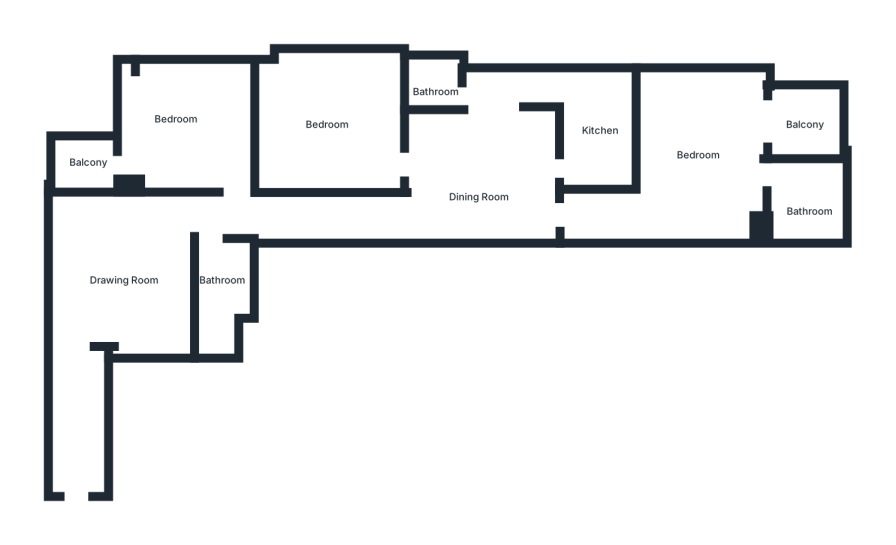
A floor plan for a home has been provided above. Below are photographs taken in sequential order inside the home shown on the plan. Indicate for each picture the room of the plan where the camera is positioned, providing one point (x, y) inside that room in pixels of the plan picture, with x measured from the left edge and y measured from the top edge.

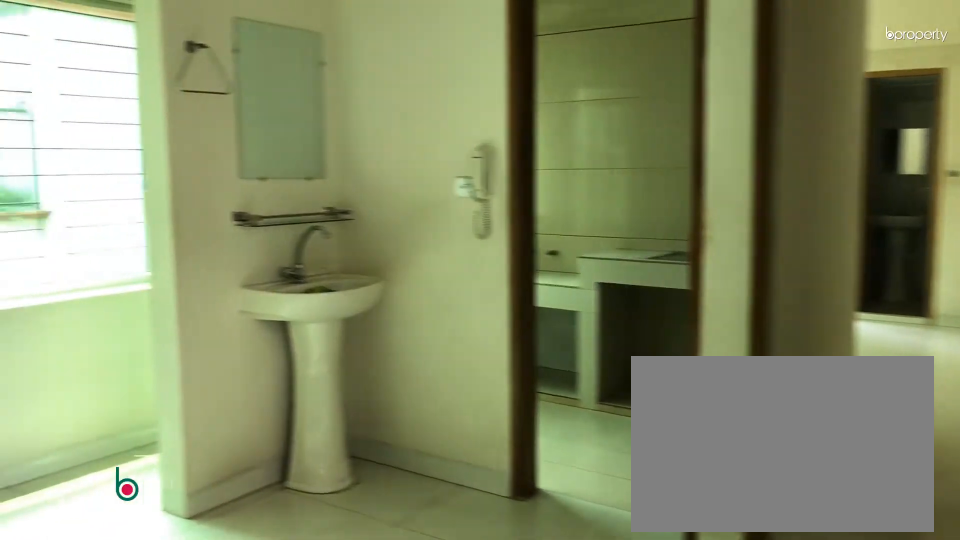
(482, 164)
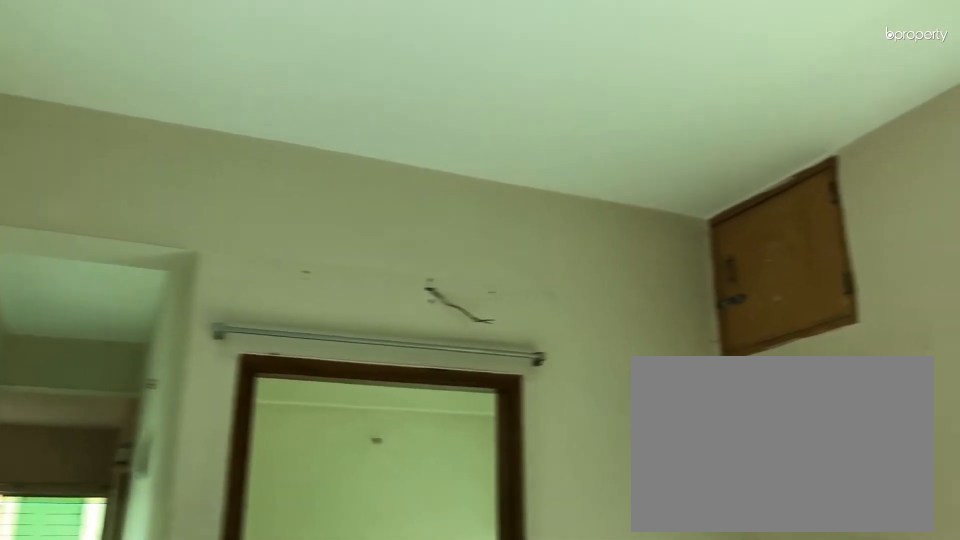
(482, 164)
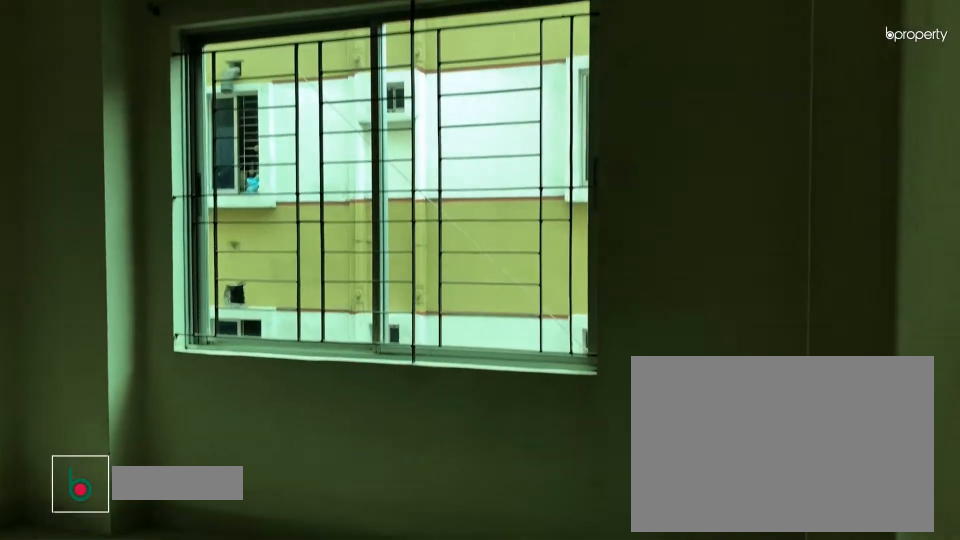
(332, 125)
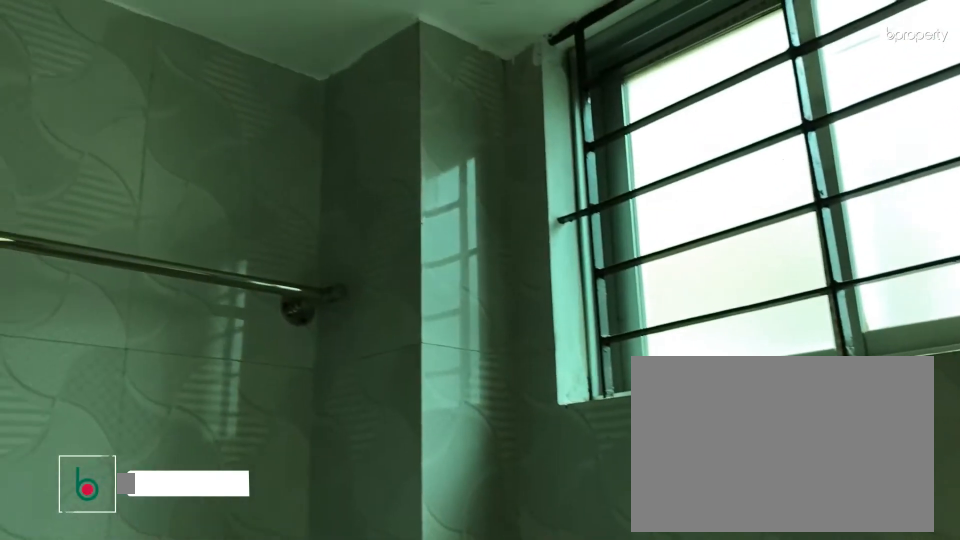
(437, 86)
